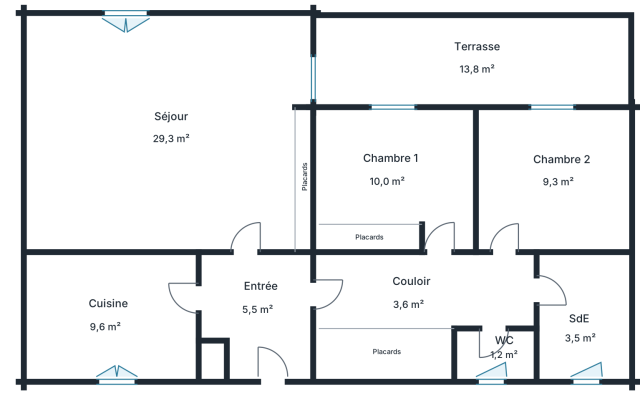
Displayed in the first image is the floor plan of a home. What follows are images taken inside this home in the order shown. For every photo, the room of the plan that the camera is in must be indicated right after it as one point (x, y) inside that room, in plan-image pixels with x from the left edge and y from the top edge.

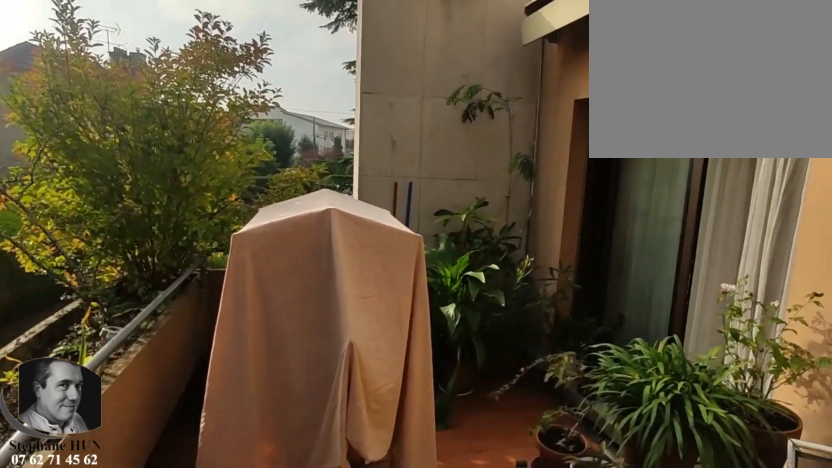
(475, 56)
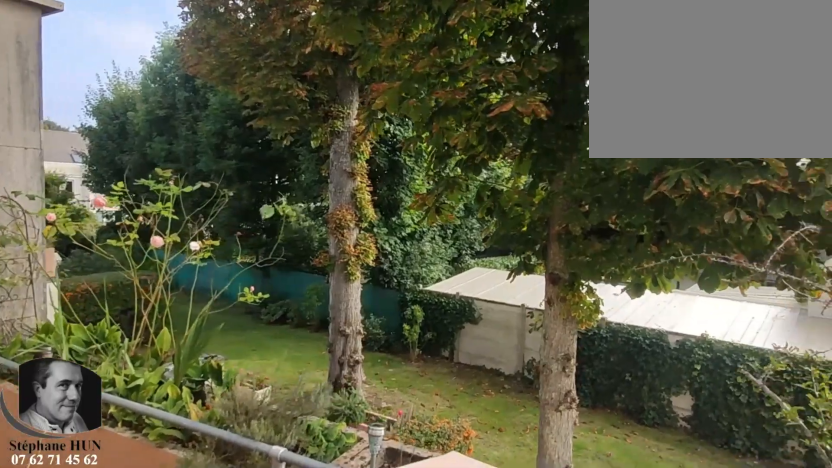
(475, 56)
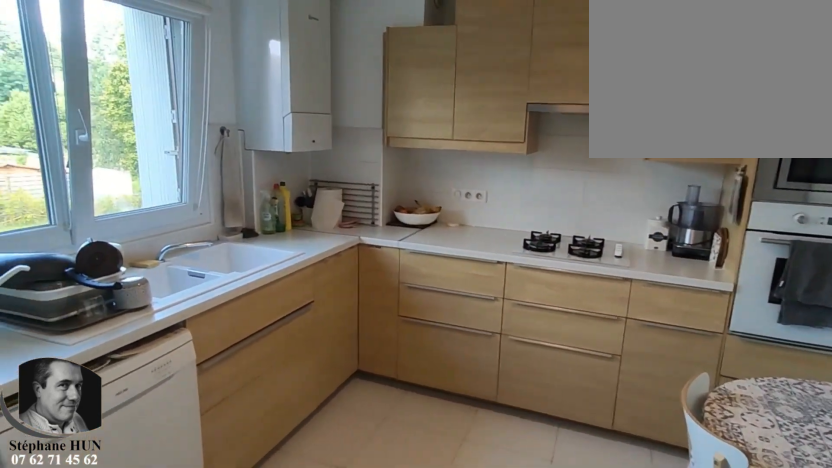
(111, 316)
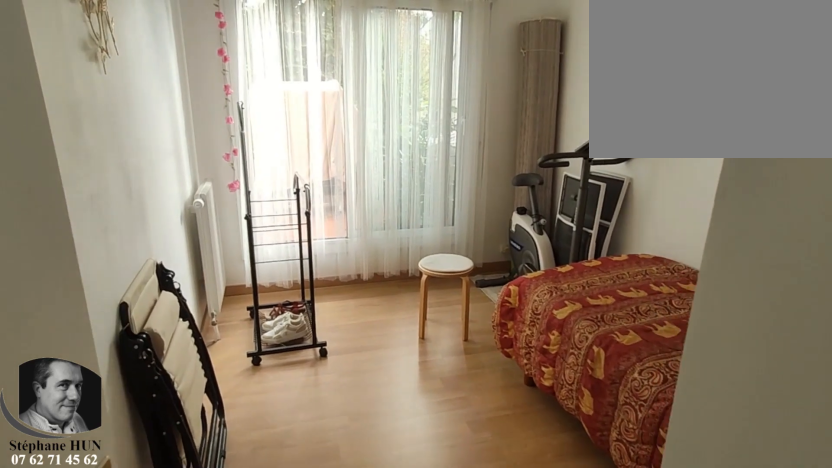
(554, 182)
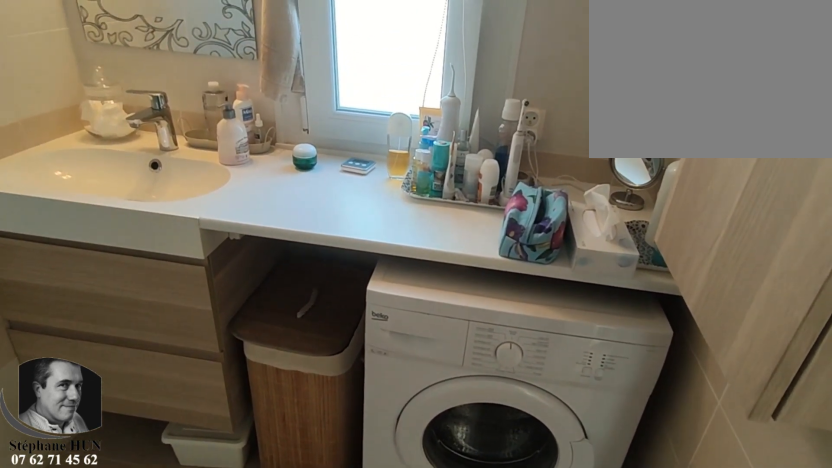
(582, 316)
